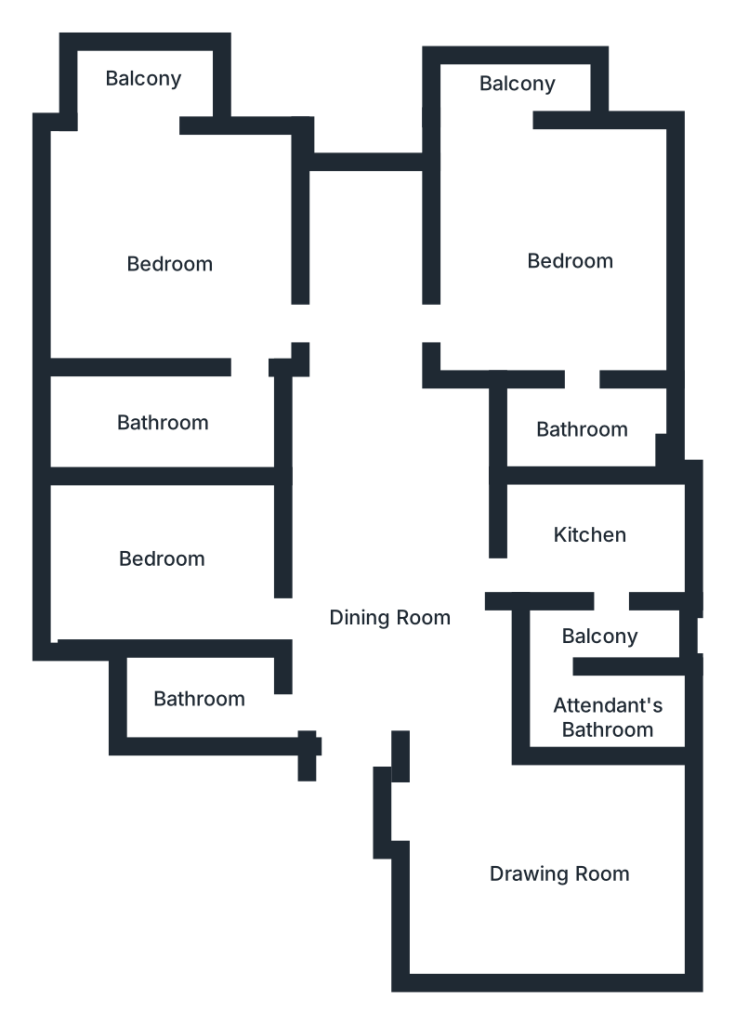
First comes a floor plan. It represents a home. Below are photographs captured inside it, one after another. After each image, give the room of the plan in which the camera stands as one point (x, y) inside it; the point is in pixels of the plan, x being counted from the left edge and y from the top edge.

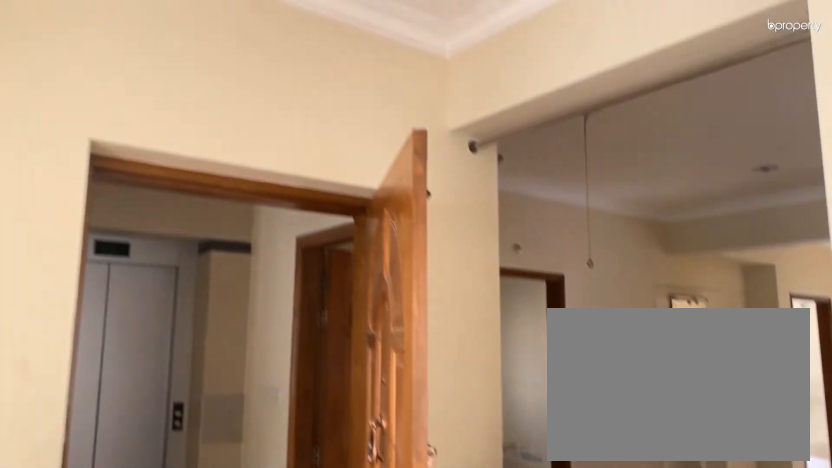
(541, 870)
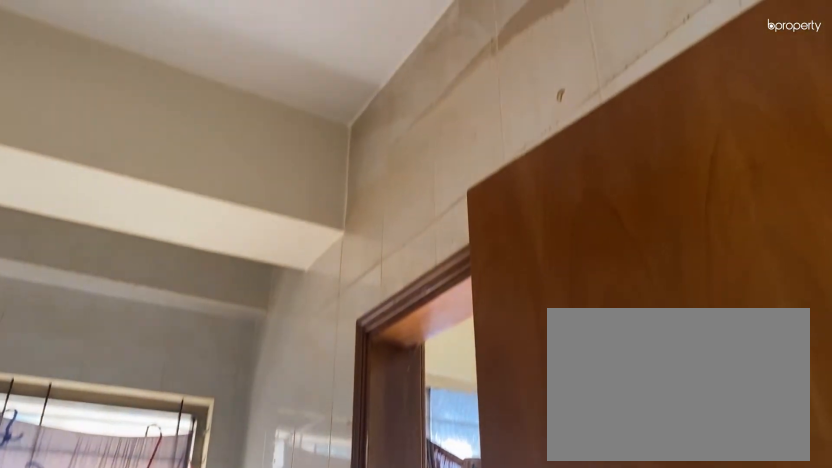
(586, 536)
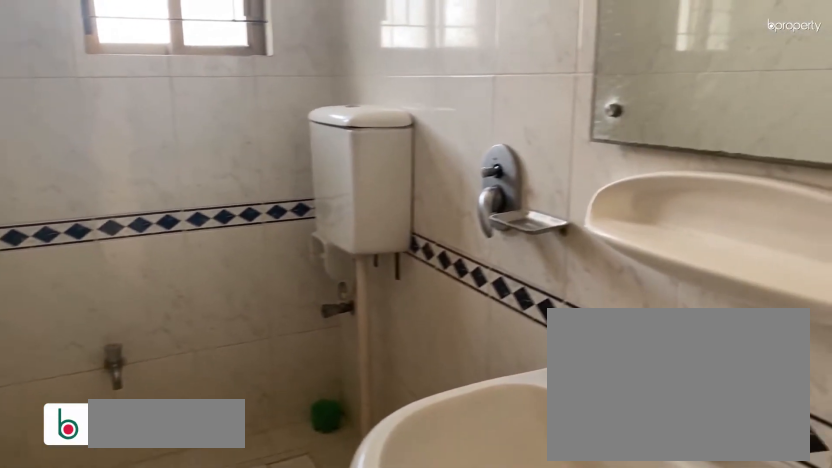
(197, 694)
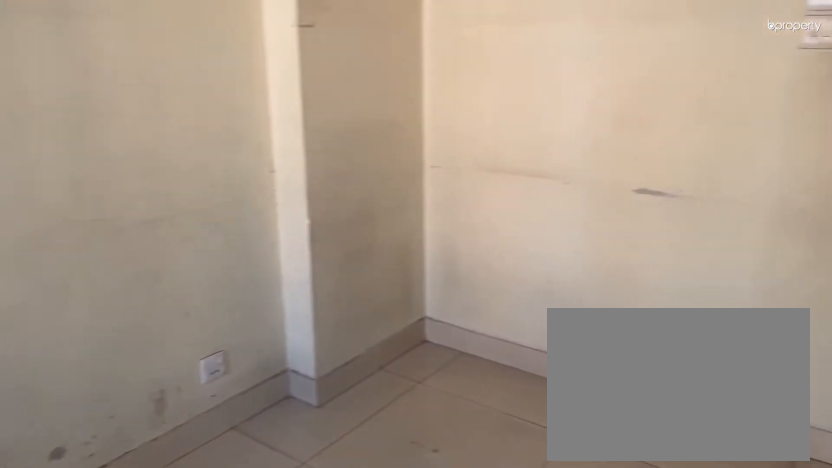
(160, 547)
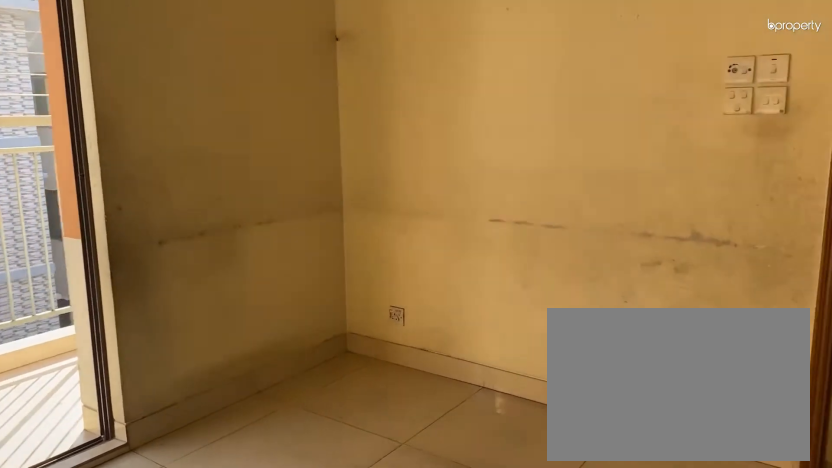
(175, 266)
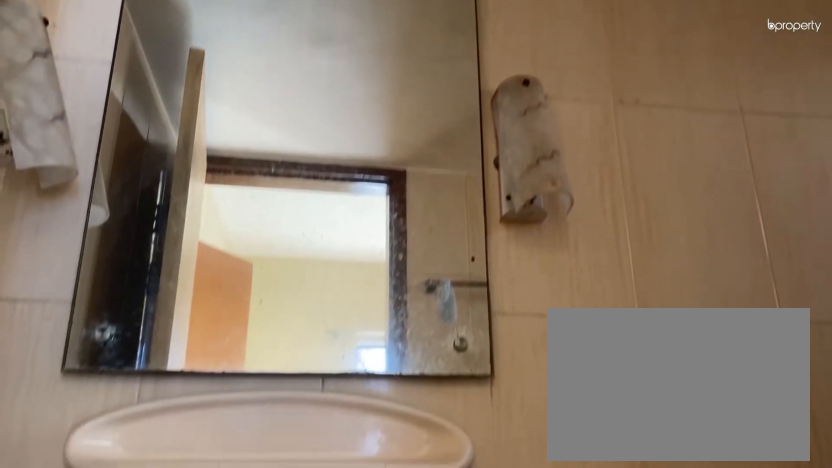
(168, 412)
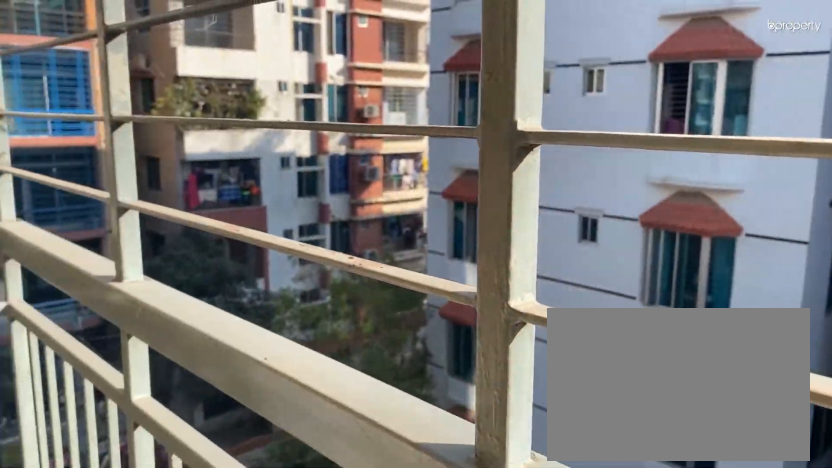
(145, 82)
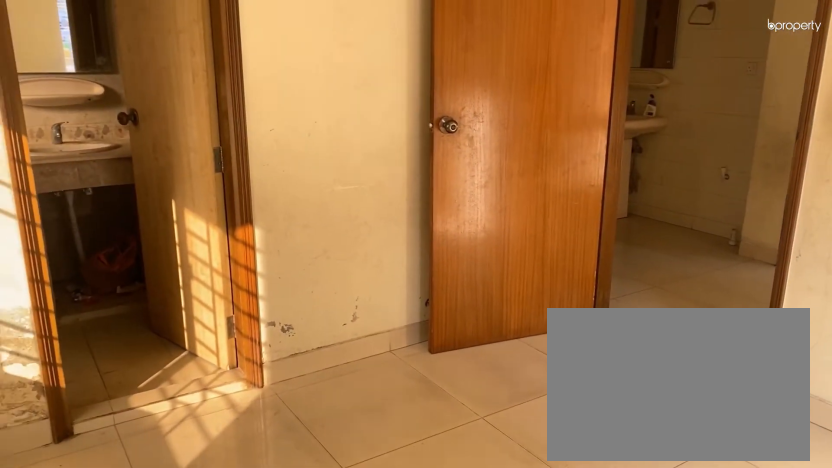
(571, 269)
